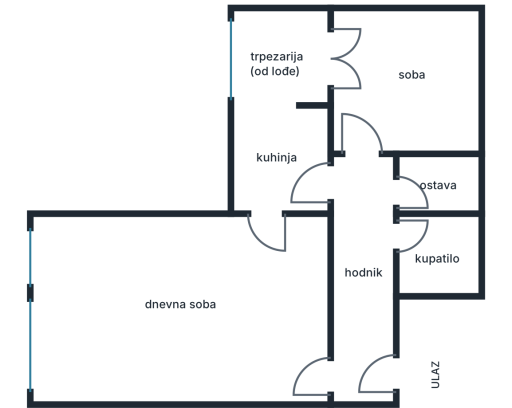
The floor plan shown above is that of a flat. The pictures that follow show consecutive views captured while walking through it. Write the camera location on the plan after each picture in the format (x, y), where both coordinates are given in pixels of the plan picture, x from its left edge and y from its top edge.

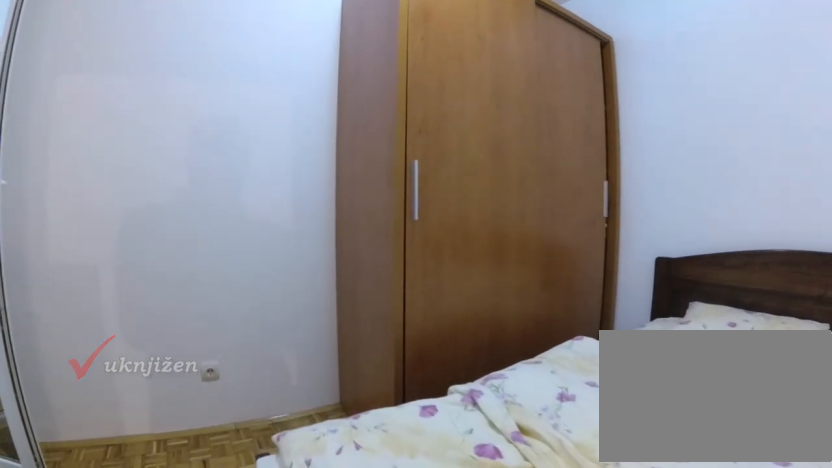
(364, 122)
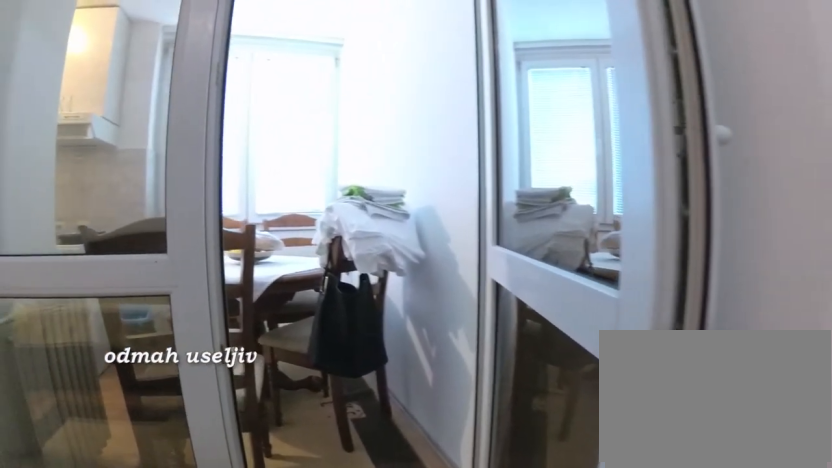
(376, 73)
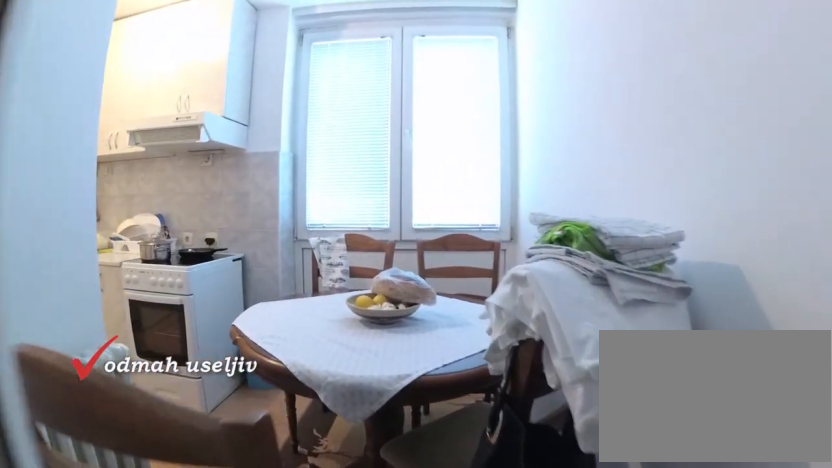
(345, 68)
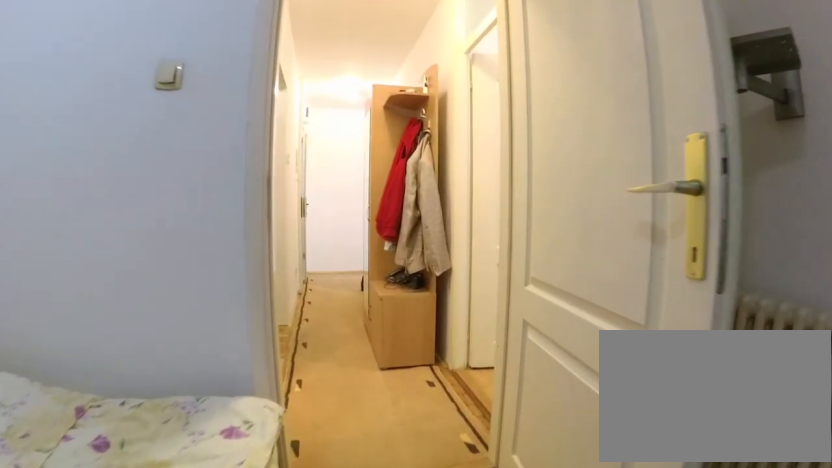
(356, 82)
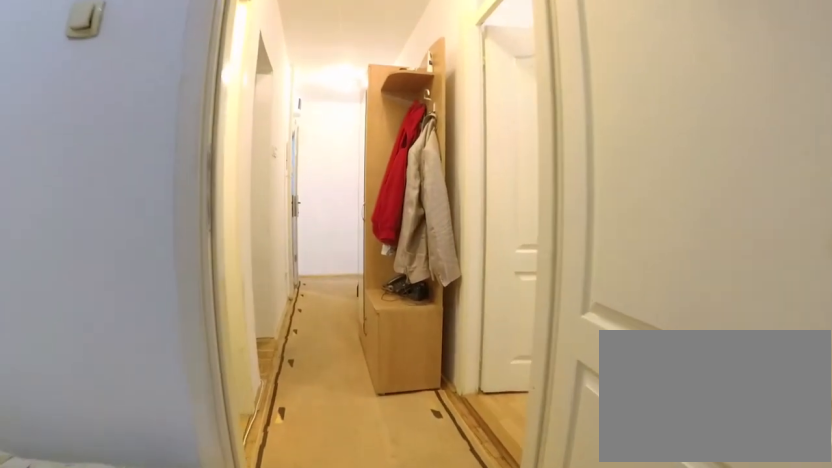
(356, 97)
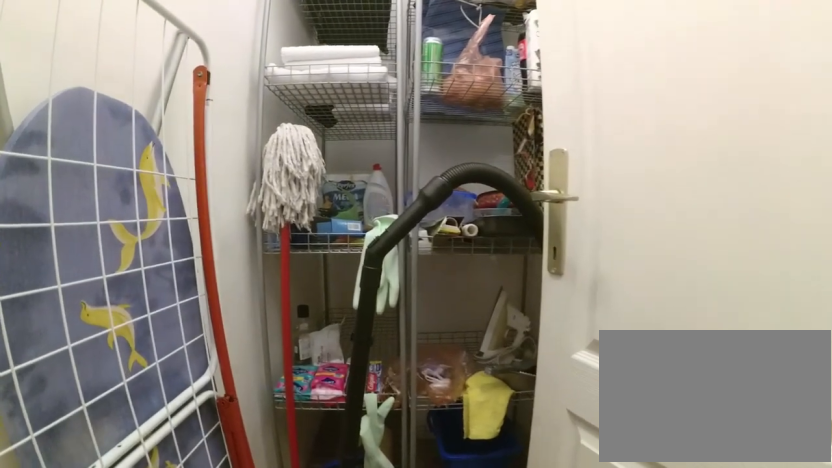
(378, 181)
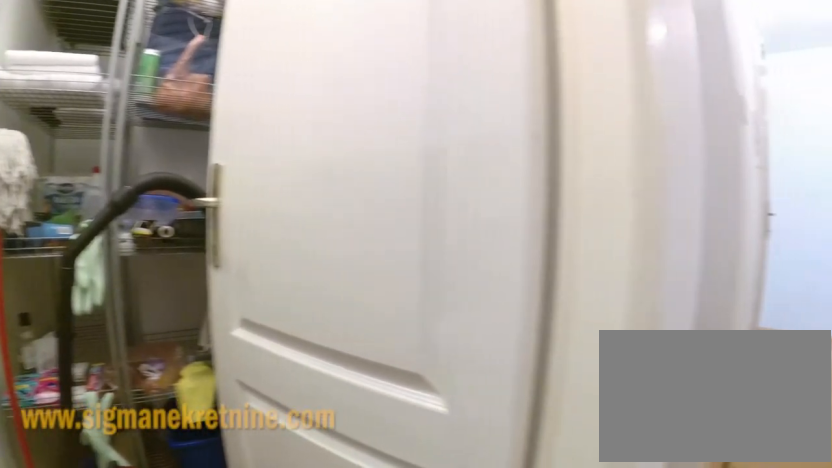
(372, 172)
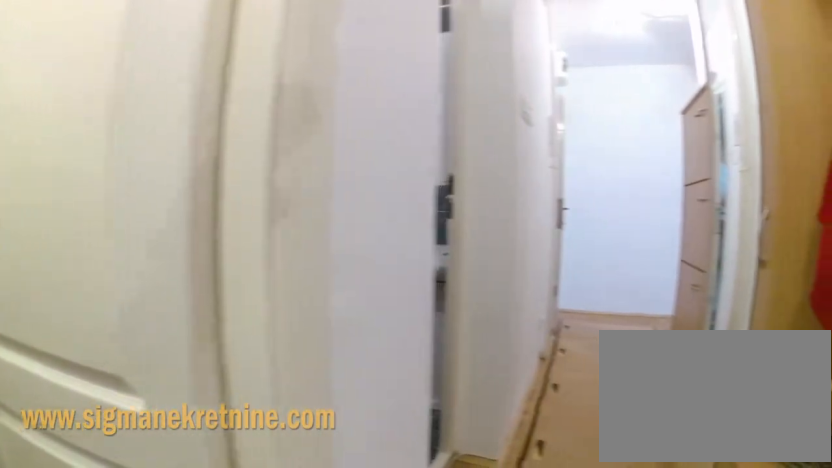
(368, 168)
